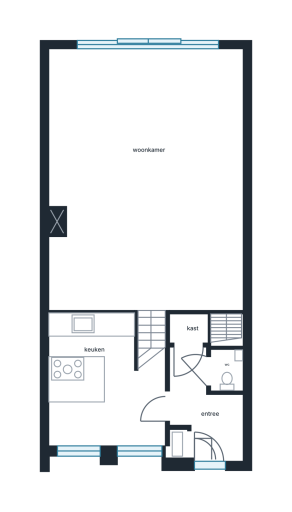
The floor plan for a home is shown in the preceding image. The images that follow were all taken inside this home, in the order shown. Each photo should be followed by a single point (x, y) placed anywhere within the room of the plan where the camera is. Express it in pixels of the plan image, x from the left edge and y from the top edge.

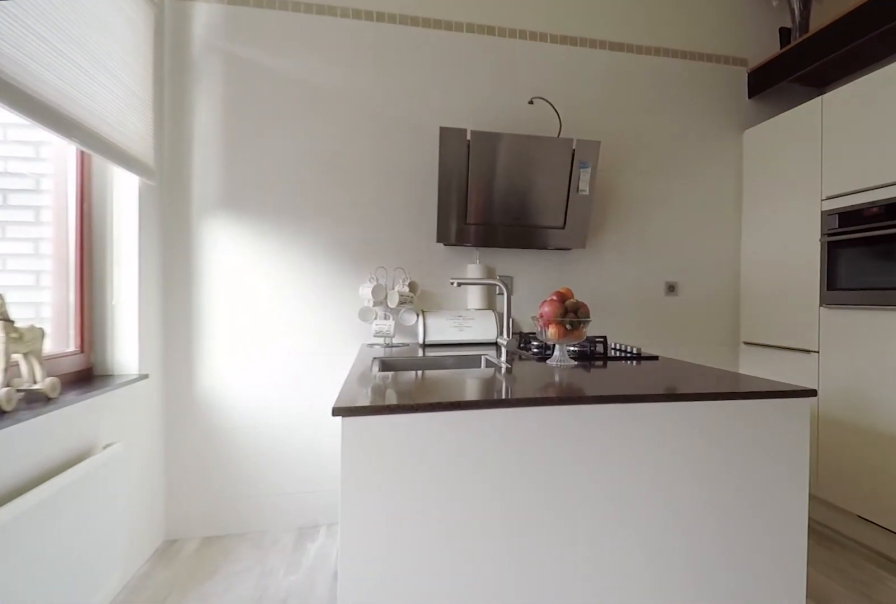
(103, 383)
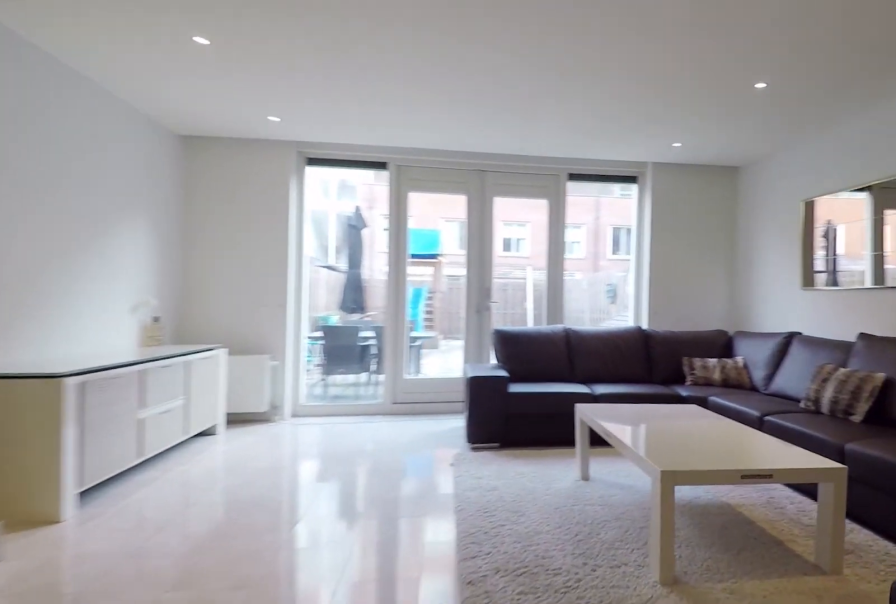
(142, 163)
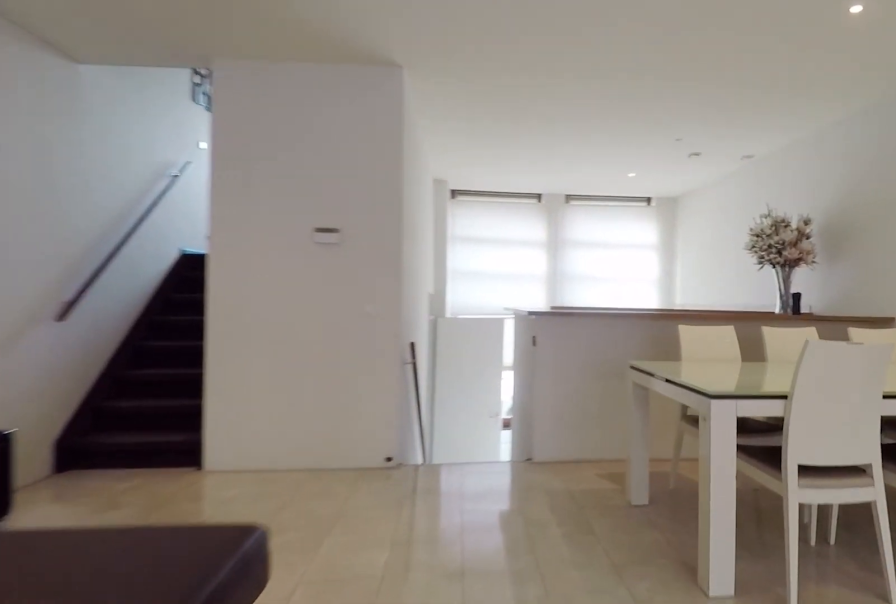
(142, 163)
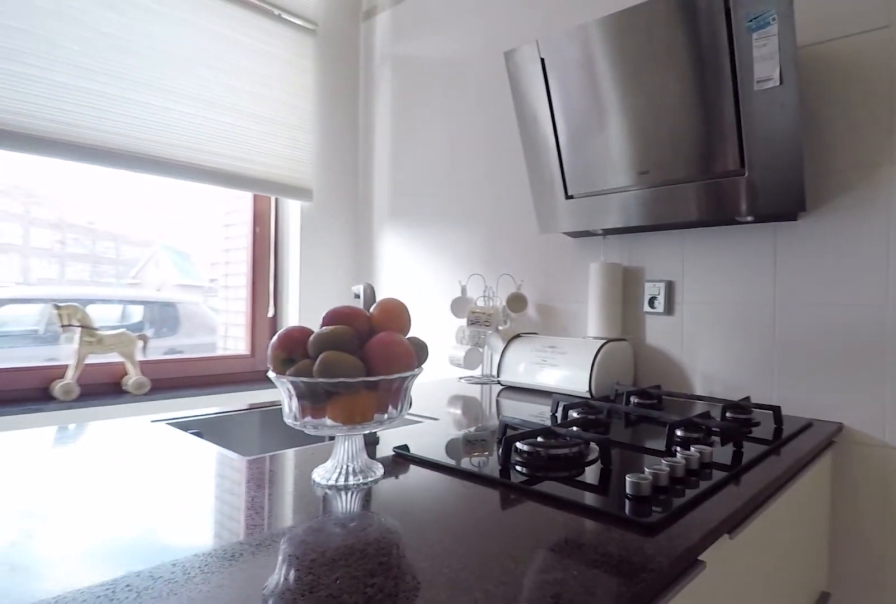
(103, 383)
